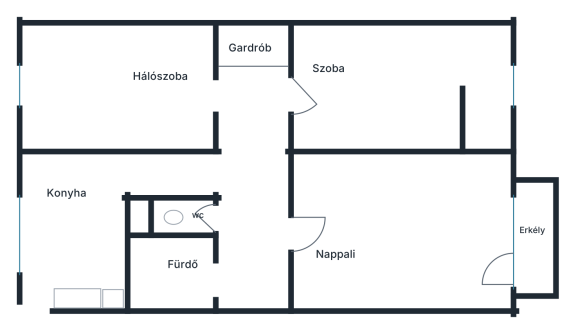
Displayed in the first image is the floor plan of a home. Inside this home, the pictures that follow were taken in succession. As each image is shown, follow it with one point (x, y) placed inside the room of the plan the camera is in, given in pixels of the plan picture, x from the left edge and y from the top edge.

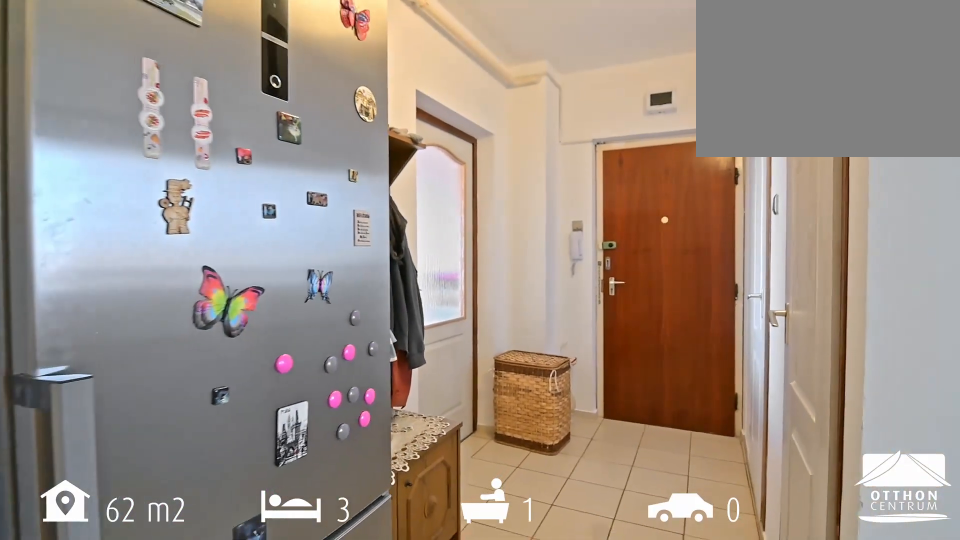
(255, 192)
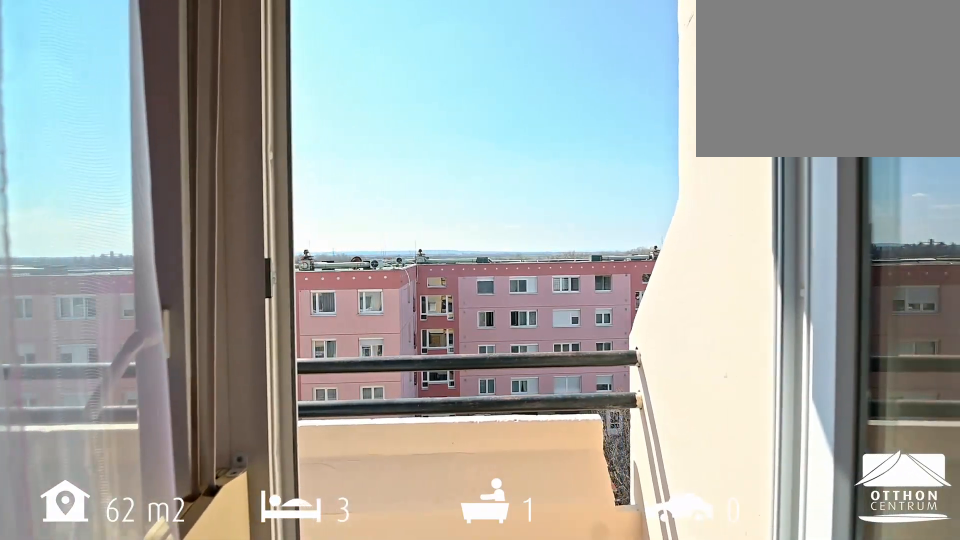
(534, 236)
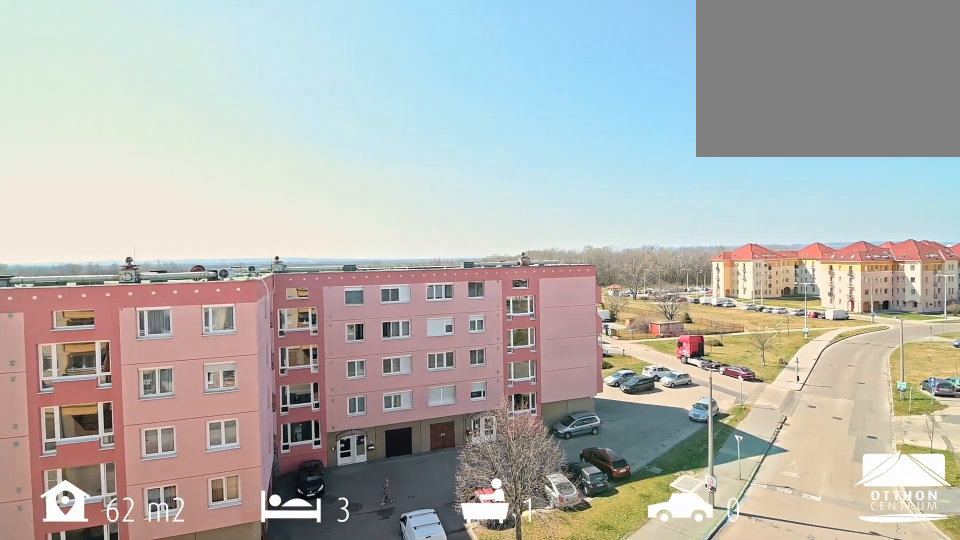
(534, 236)
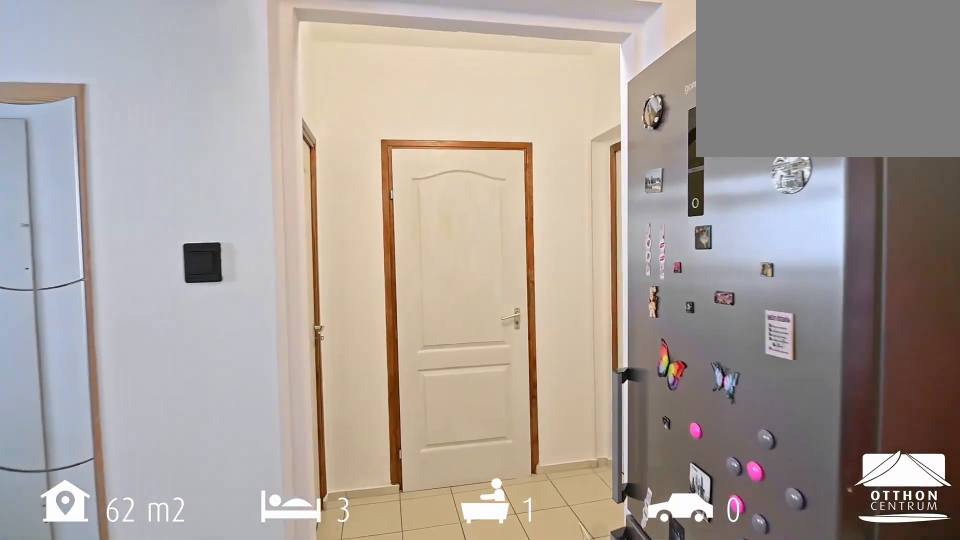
(252, 88)
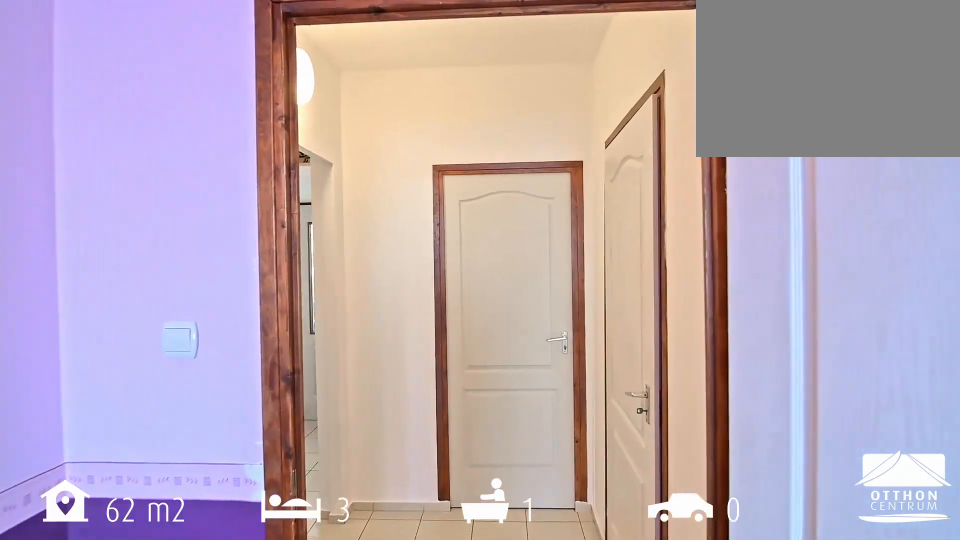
(396, 88)
